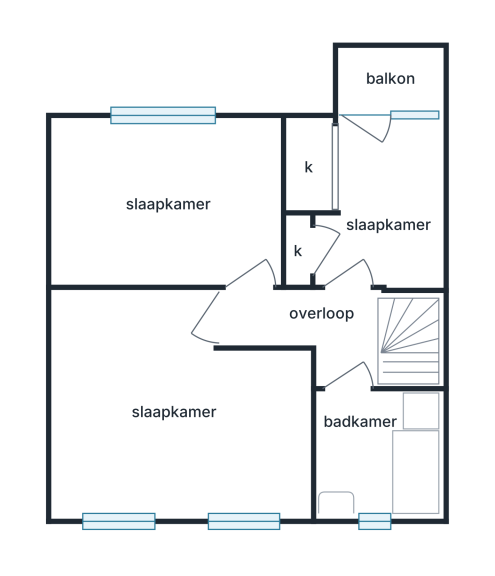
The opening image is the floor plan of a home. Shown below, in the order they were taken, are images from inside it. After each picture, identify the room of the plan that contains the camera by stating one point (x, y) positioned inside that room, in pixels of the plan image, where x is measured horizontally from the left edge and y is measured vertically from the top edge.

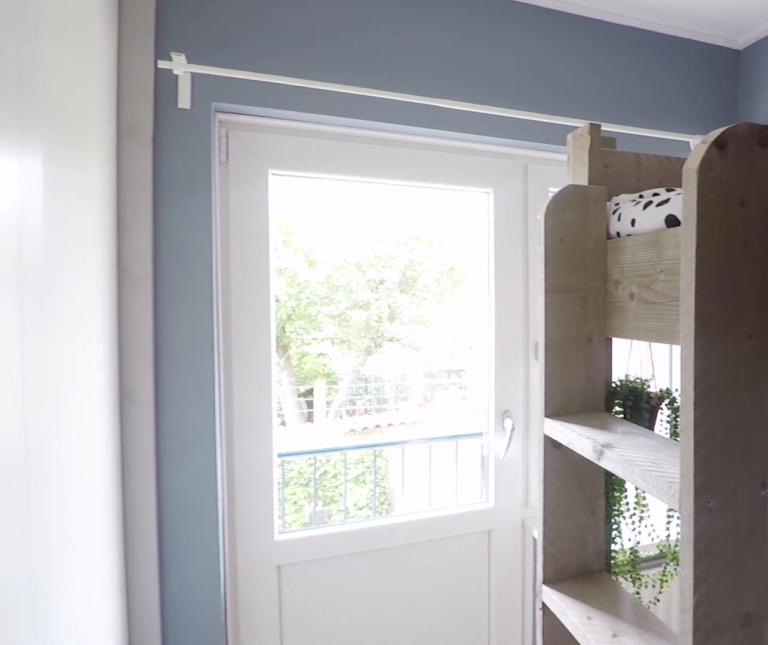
(383, 209)
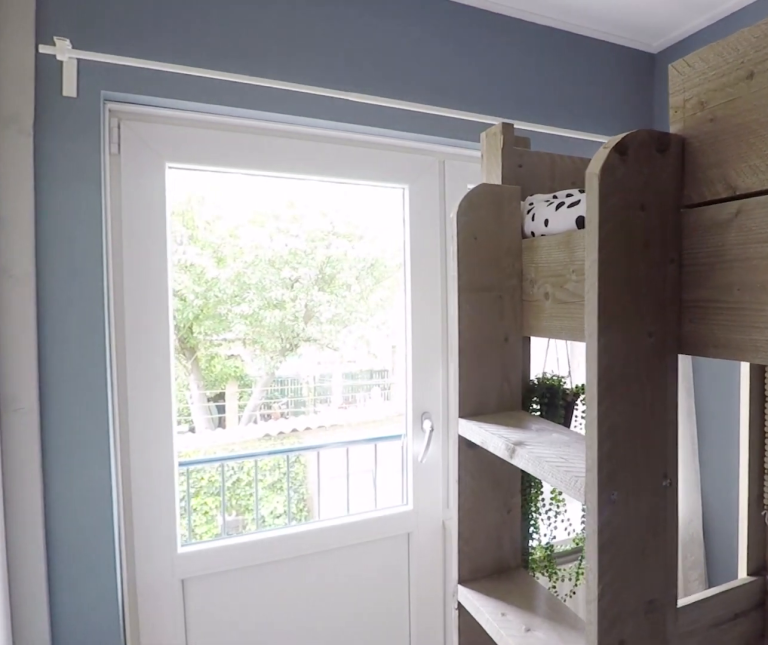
(383, 209)
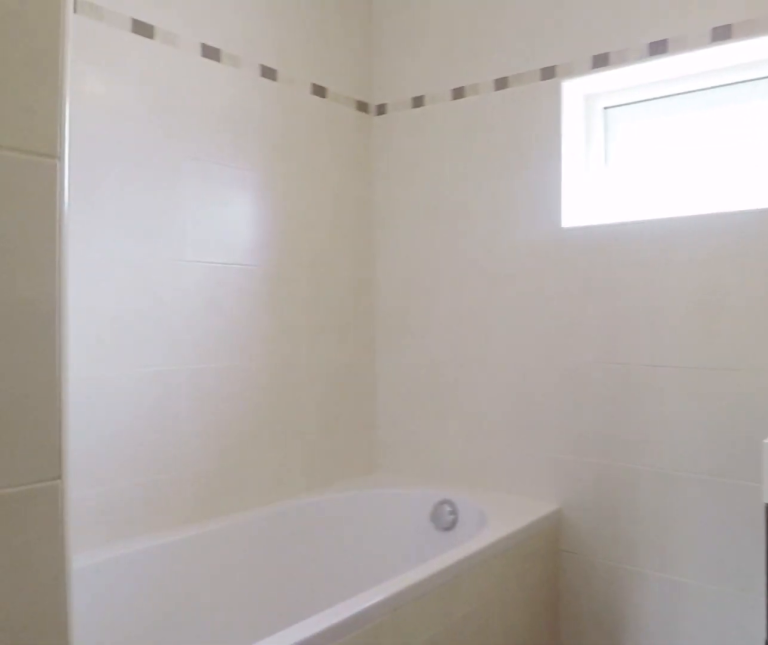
(377, 452)
